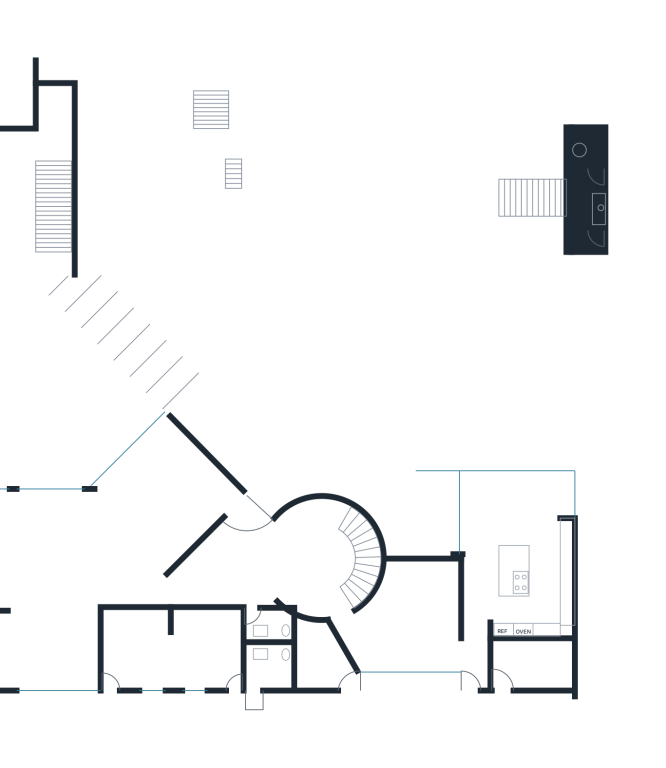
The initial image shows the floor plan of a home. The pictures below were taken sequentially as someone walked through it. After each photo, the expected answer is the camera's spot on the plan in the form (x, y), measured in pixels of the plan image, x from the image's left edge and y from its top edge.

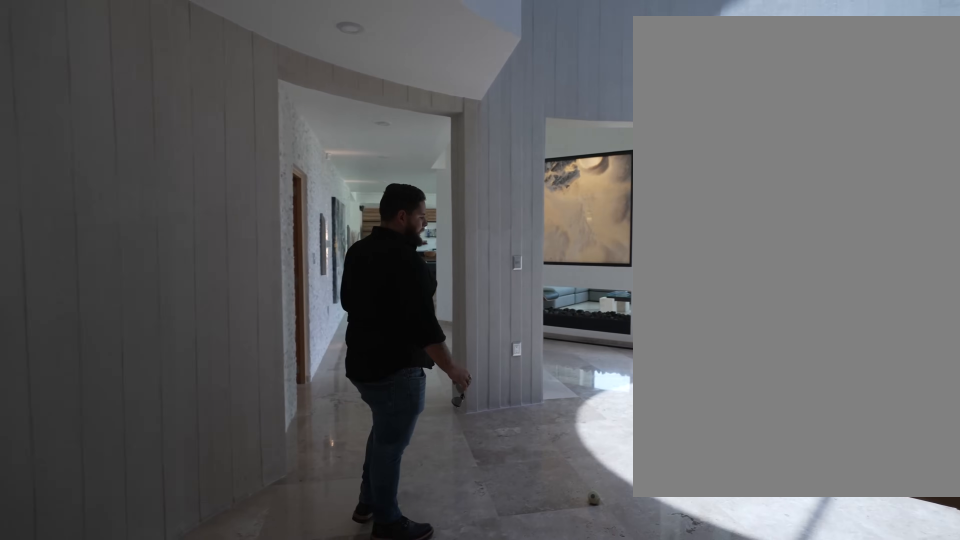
(325, 596)
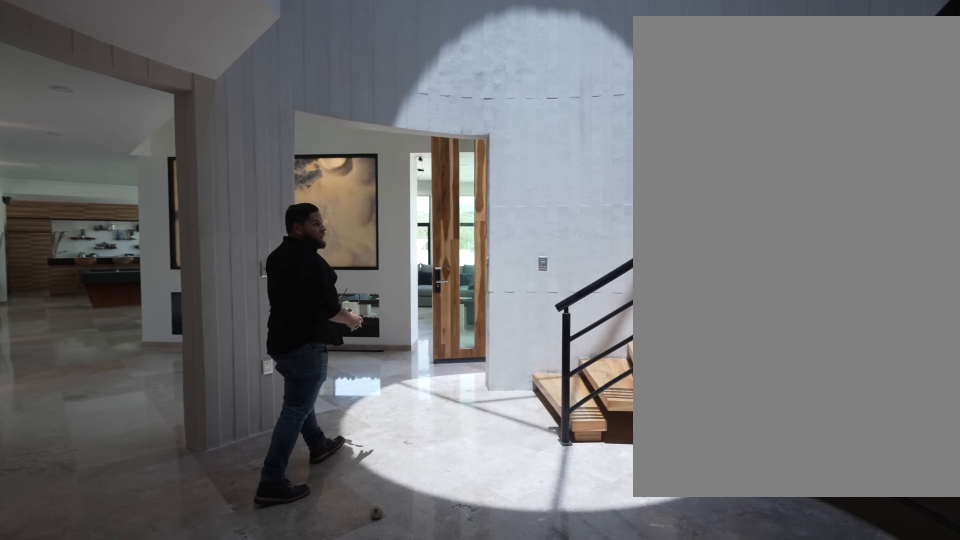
(321, 596)
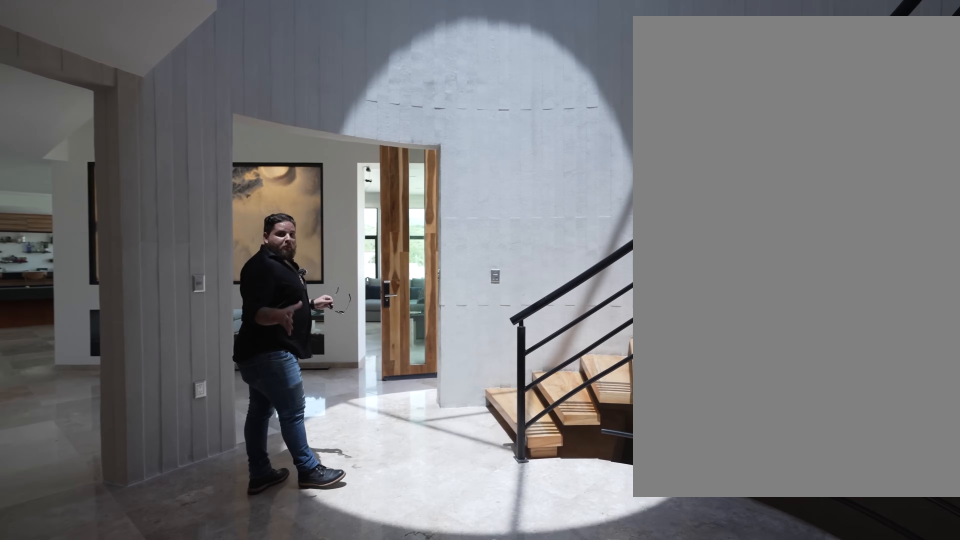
(312, 592)
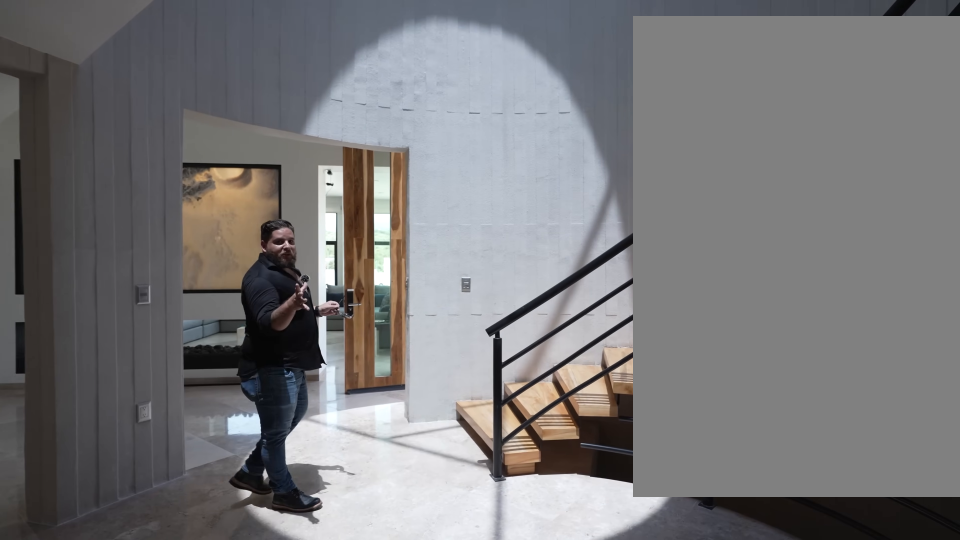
(306, 591)
